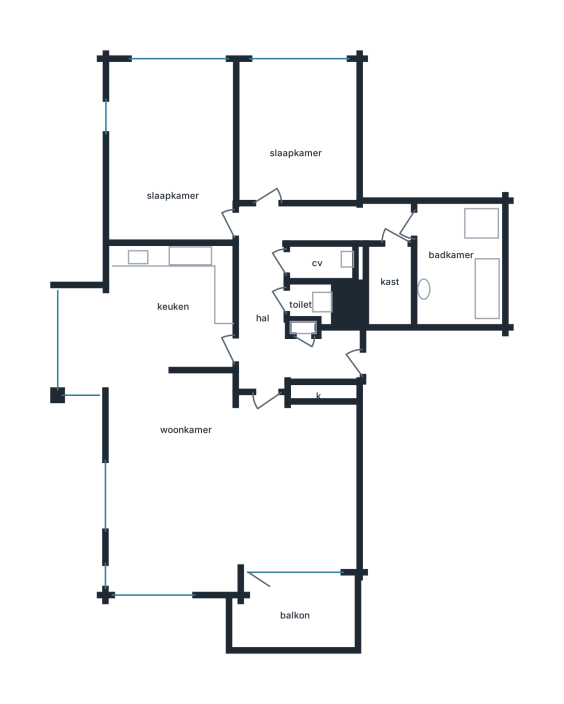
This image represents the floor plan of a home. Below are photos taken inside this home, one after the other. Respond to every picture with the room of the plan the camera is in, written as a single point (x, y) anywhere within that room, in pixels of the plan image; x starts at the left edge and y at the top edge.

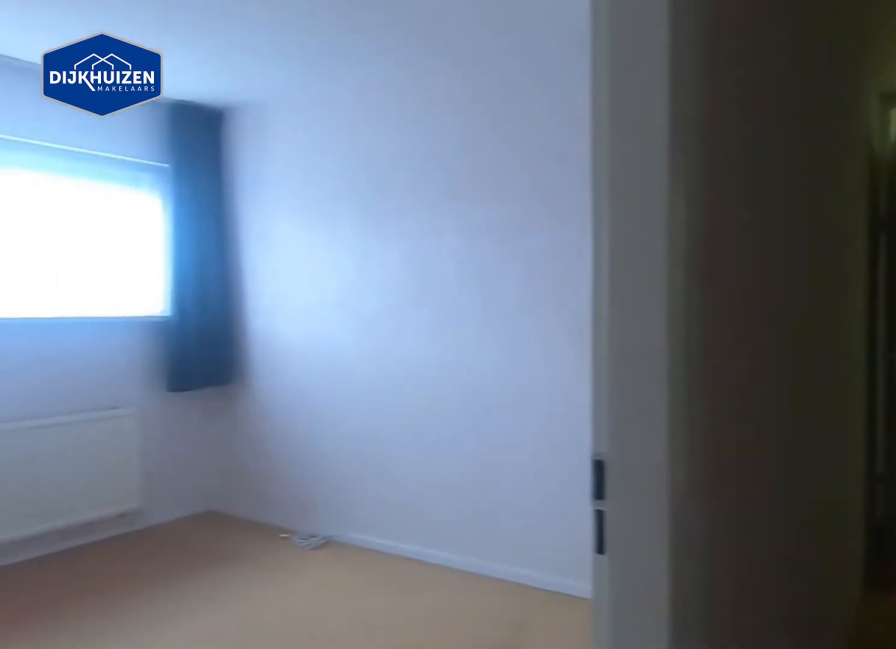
(324, 223)
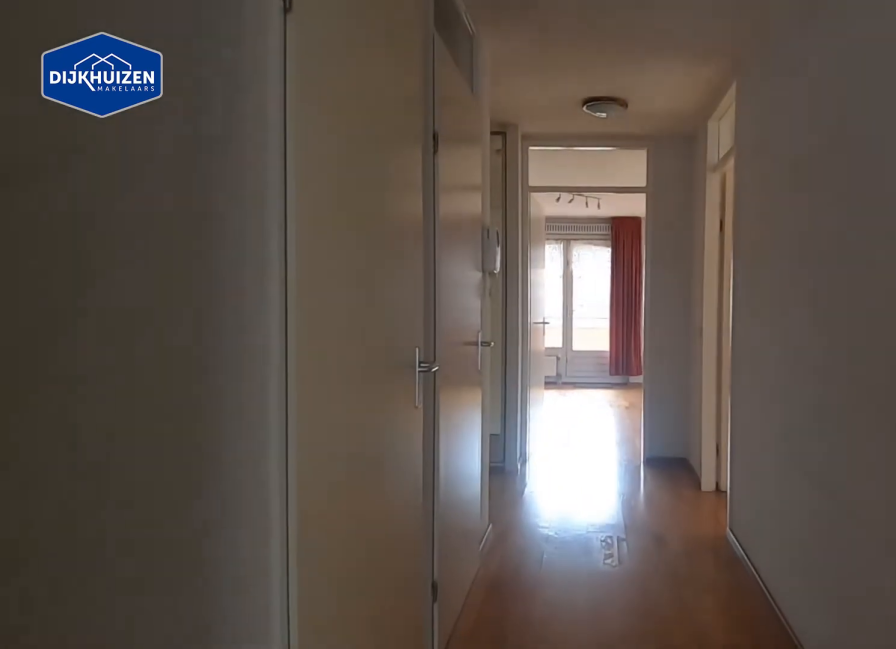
(324, 223)
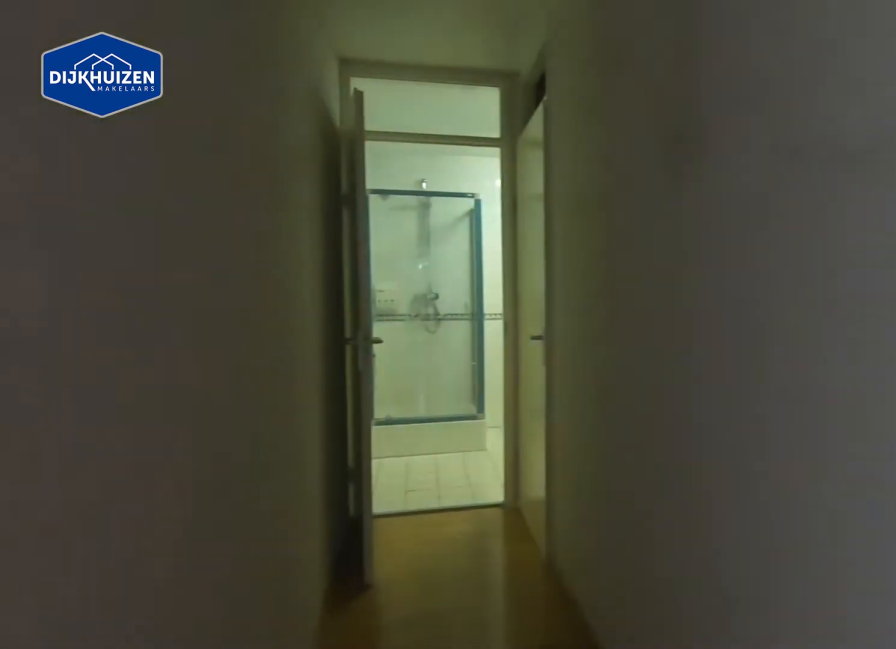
(265, 227)
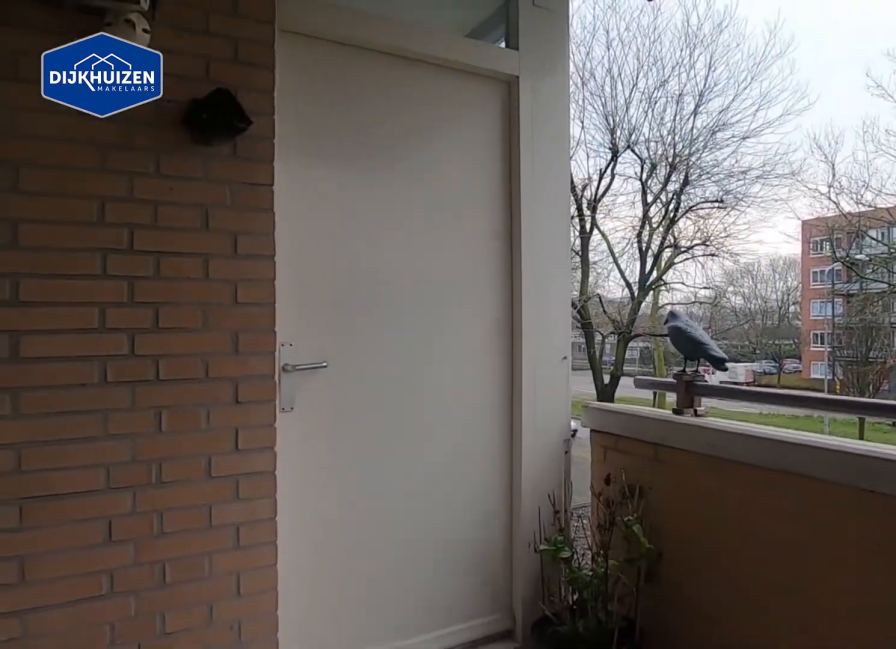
(271, 635)
